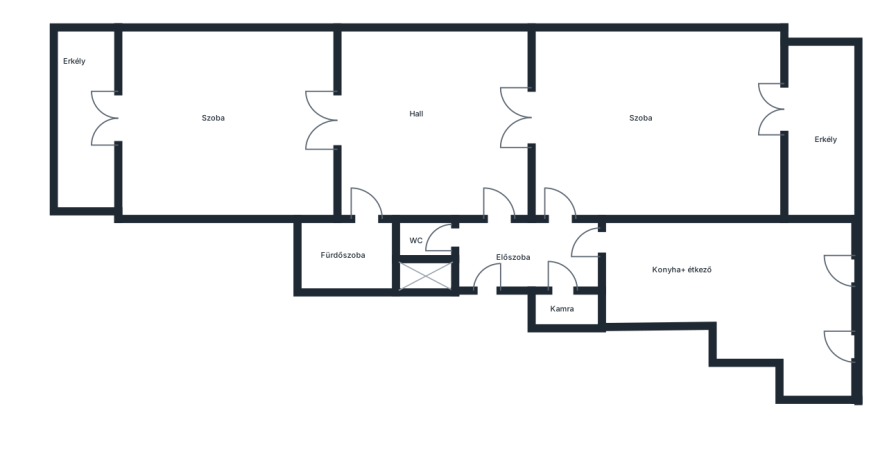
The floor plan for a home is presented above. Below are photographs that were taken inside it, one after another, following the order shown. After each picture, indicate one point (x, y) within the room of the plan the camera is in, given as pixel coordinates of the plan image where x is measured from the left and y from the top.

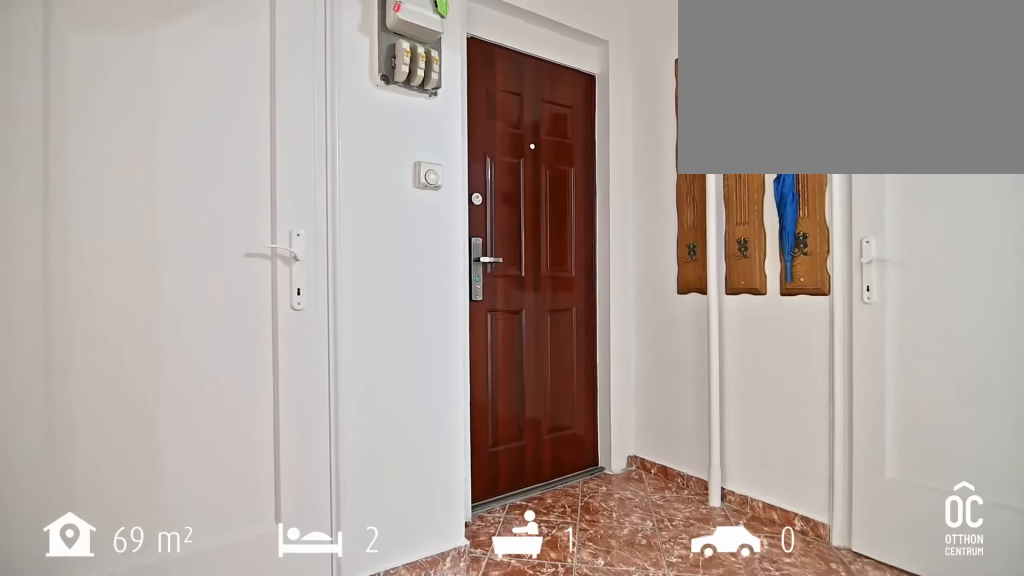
(524, 252)
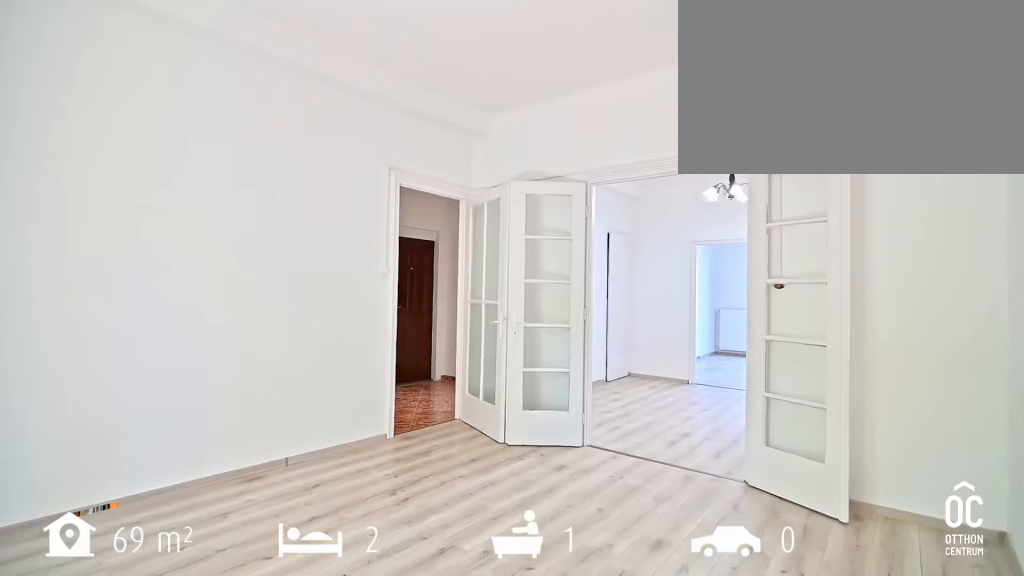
(651, 125)
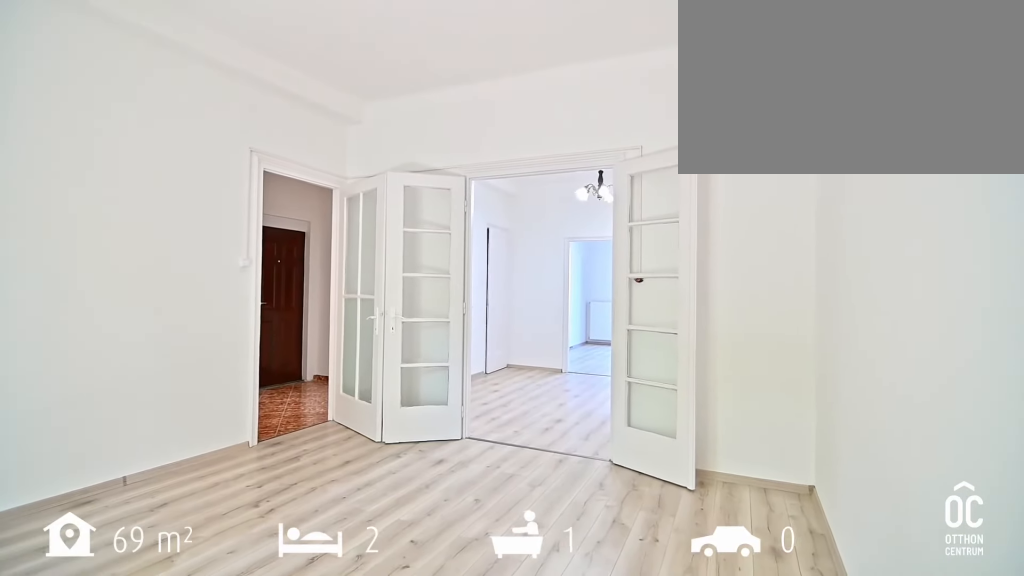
(651, 125)
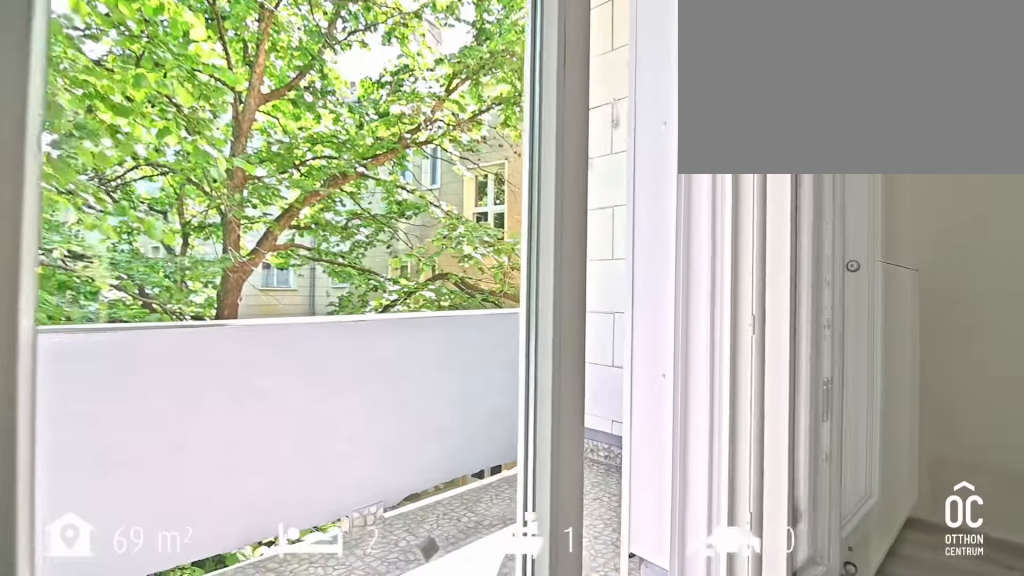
(817, 125)
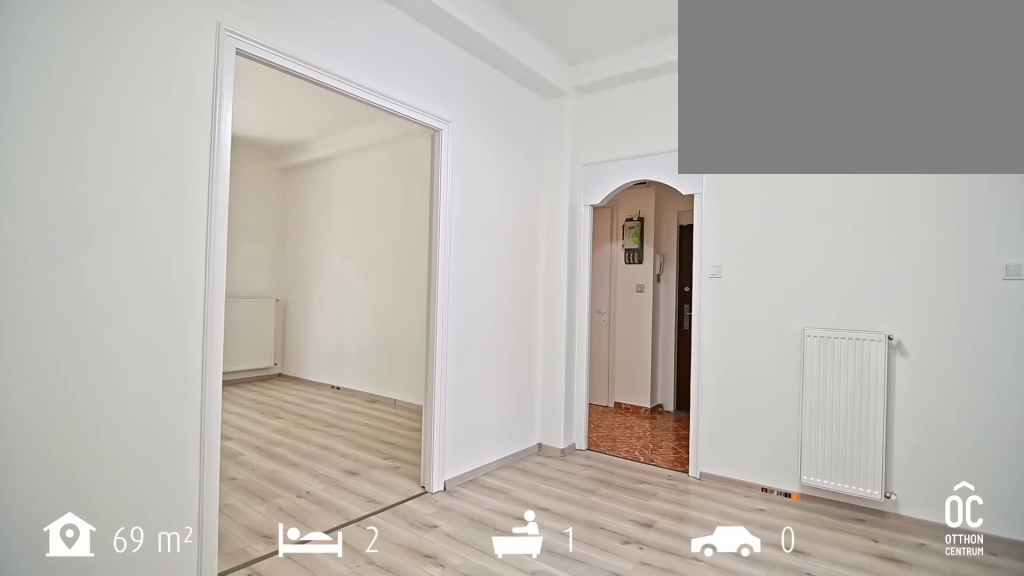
(430, 127)
